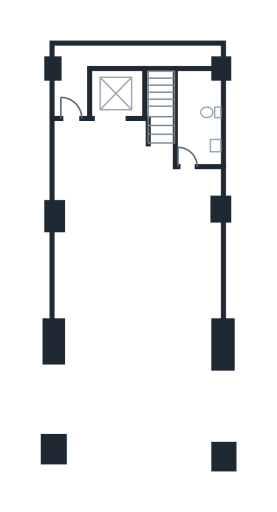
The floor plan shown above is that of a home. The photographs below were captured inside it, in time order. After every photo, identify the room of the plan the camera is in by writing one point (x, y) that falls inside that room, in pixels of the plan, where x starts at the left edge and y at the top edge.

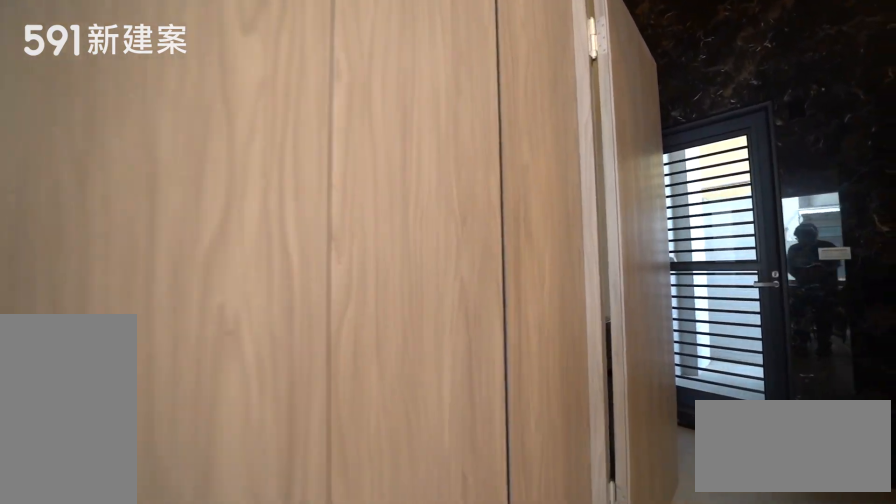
(132, 234)
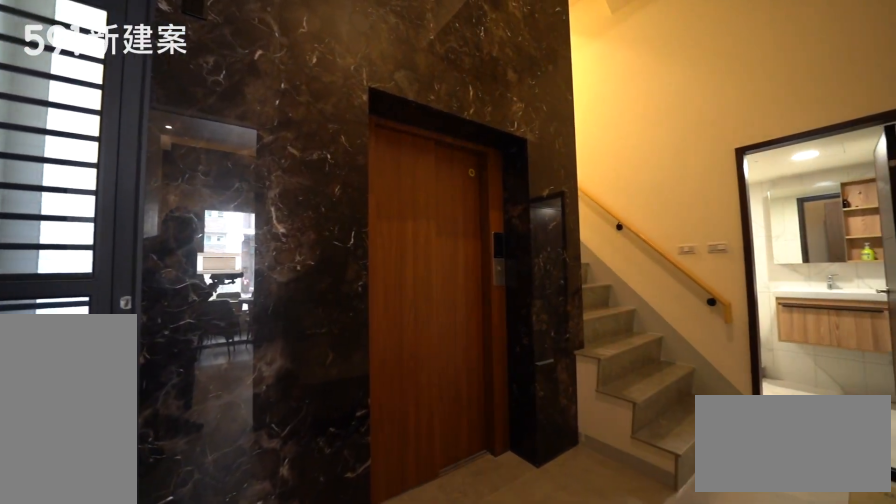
(132, 234)
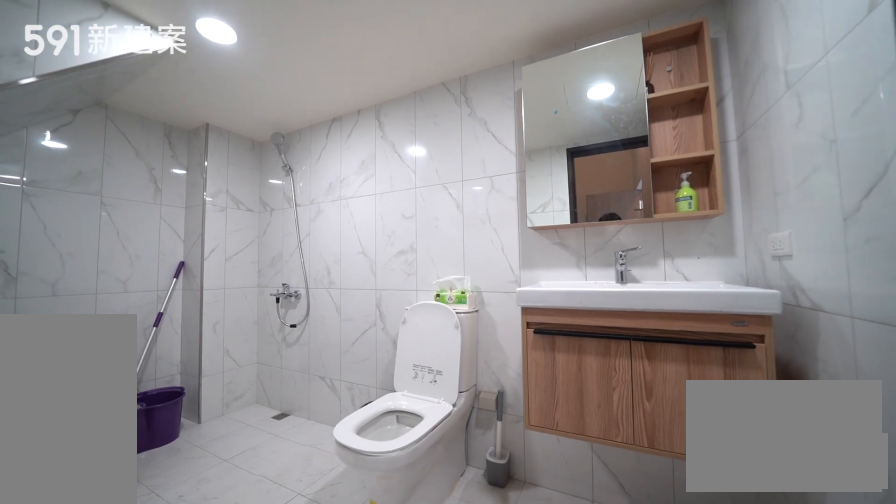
(198, 116)
